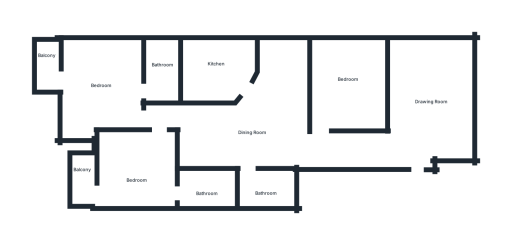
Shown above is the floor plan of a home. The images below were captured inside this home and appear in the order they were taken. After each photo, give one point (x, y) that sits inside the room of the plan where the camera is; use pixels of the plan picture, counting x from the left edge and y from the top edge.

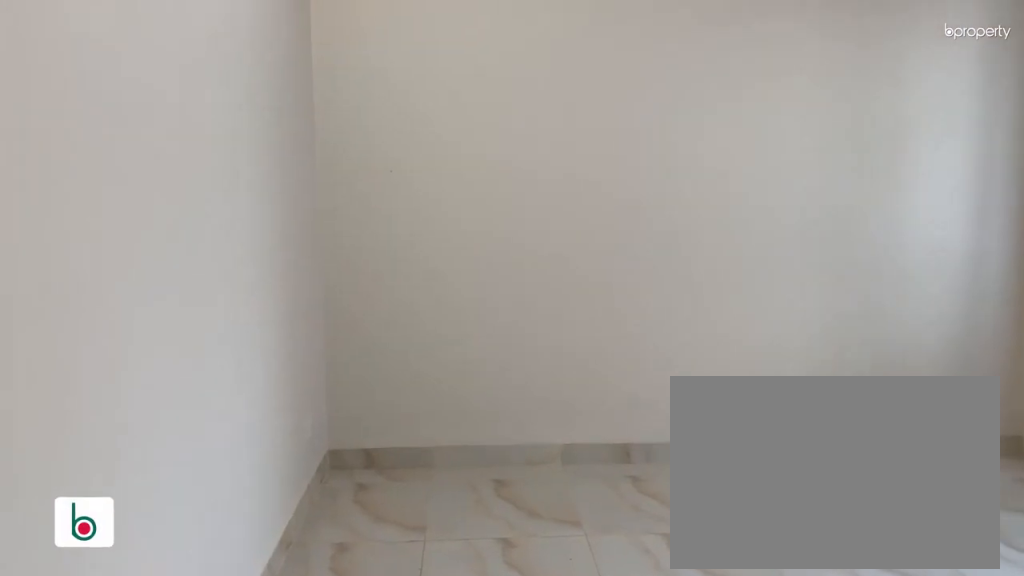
(431, 102)
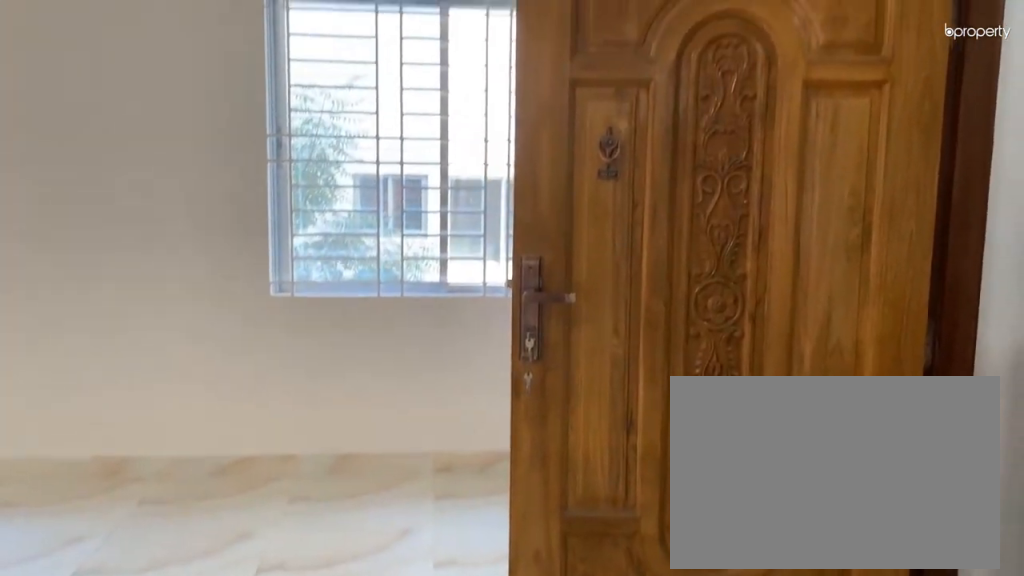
(431, 102)
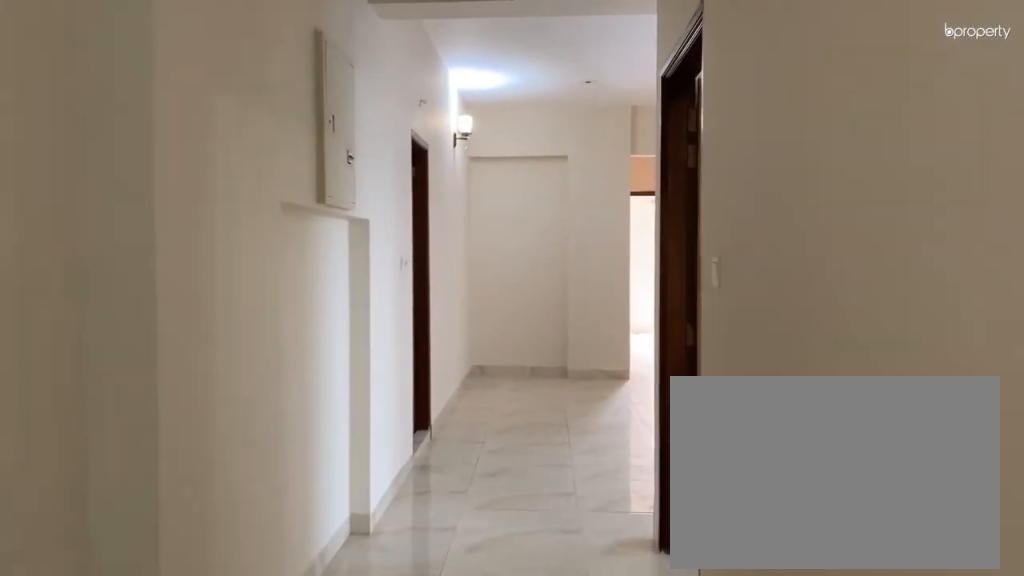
(374, 149)
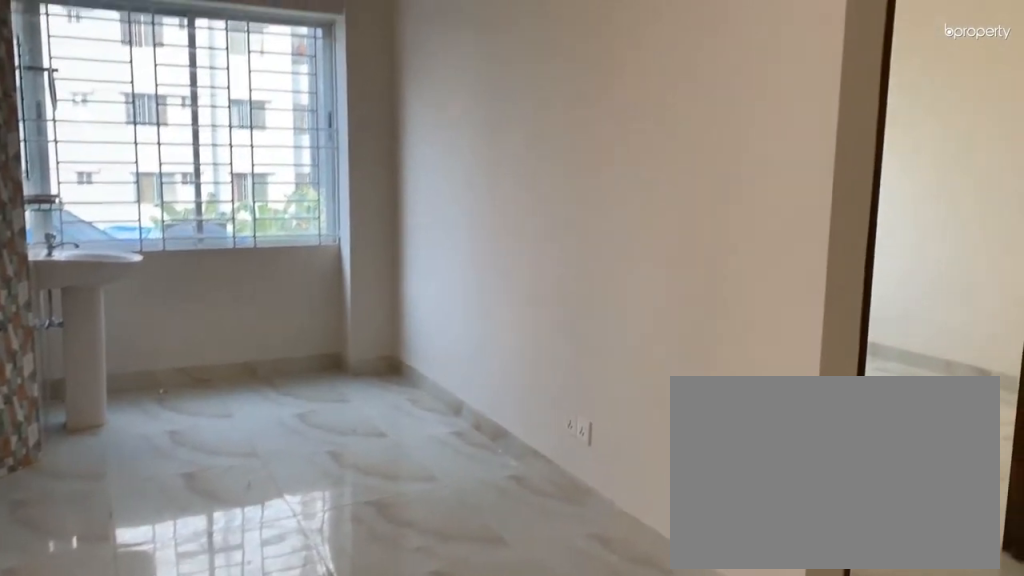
(247, 135)
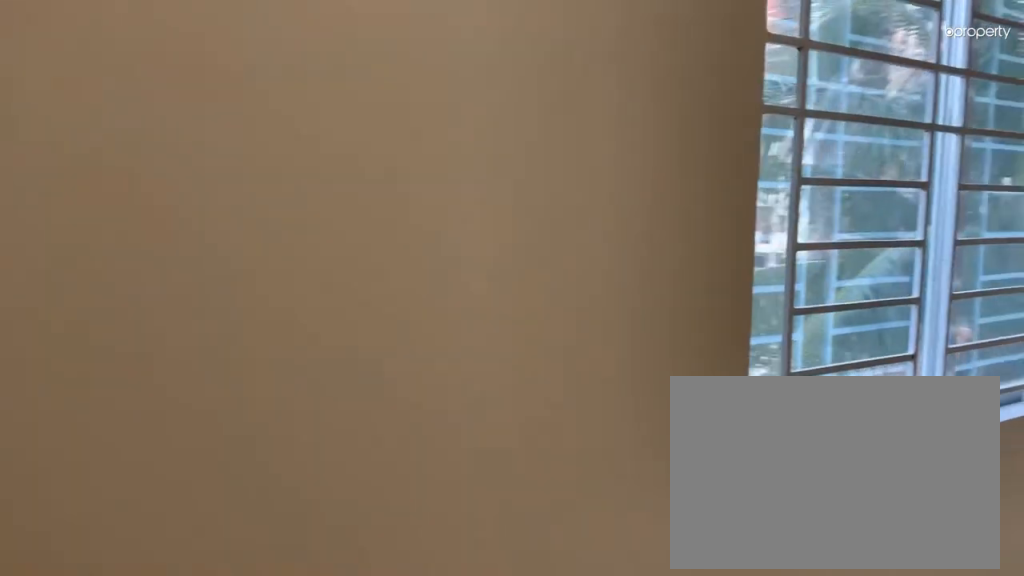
(345, 90)
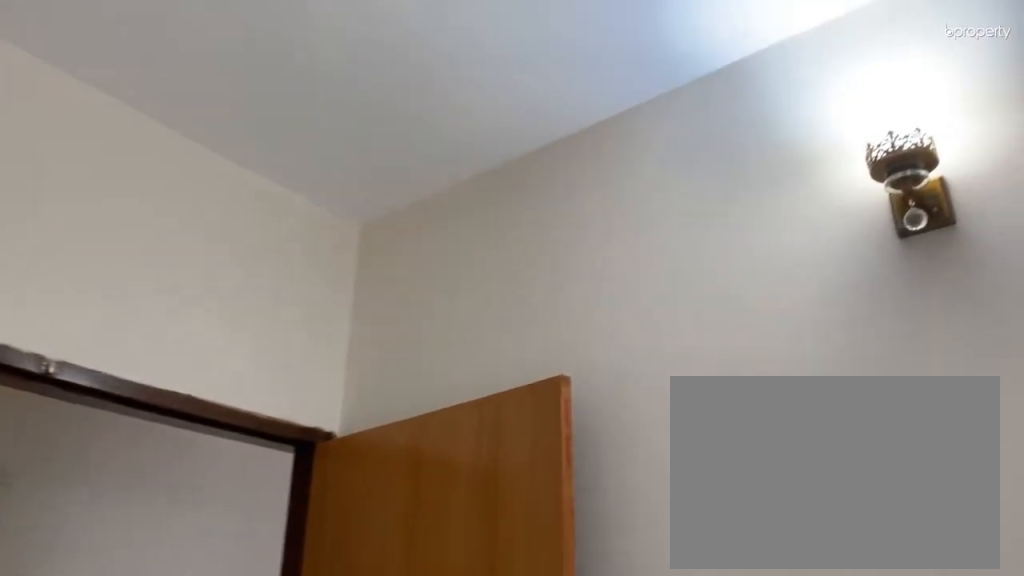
(345, 90)
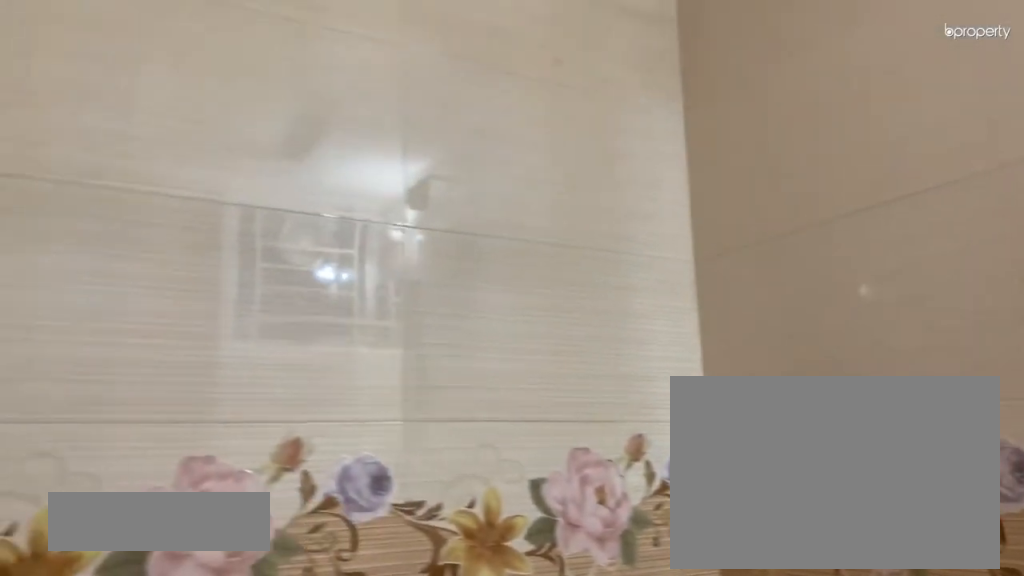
(266, 189)
